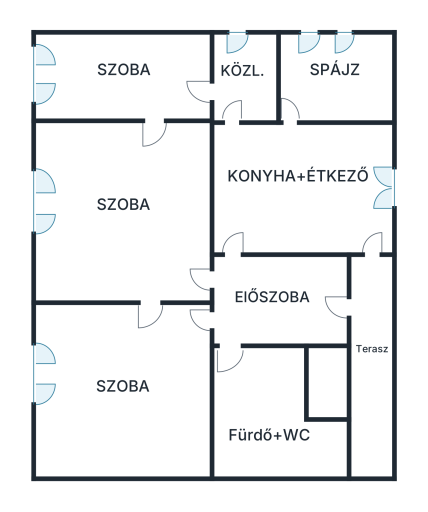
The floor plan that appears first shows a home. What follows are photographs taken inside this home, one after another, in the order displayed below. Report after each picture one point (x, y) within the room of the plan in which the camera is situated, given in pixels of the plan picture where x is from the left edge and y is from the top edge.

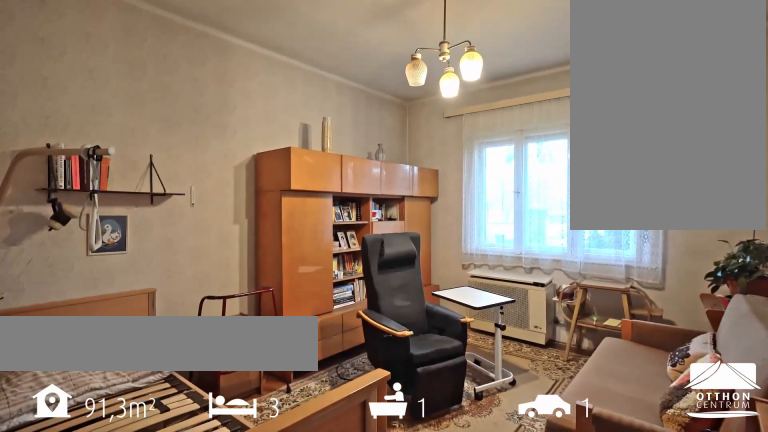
(123, 393)
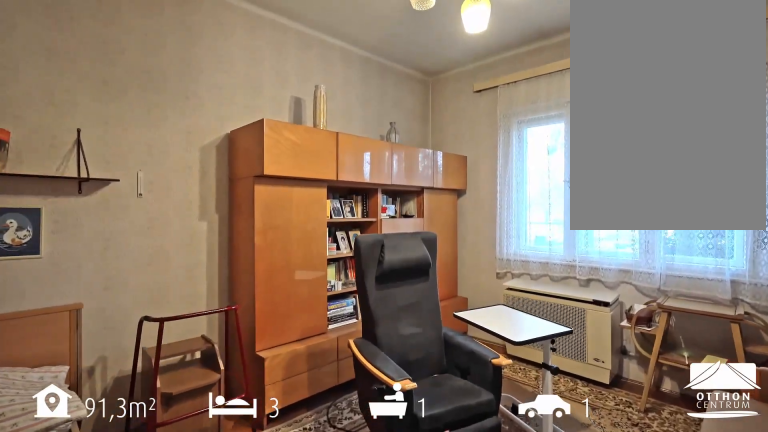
(123, 393)
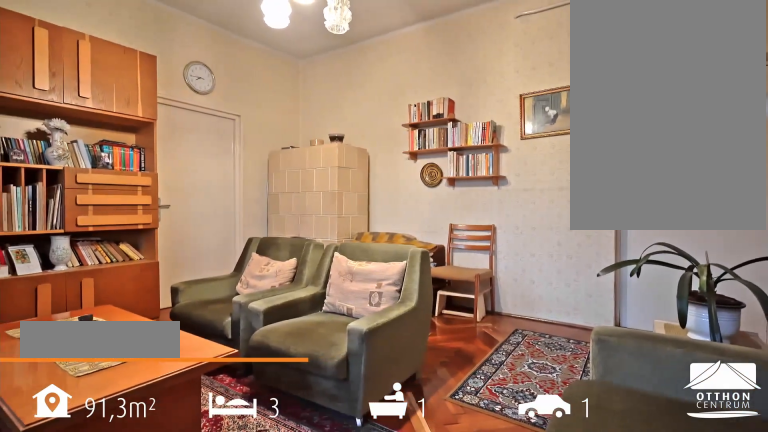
(127, 214)
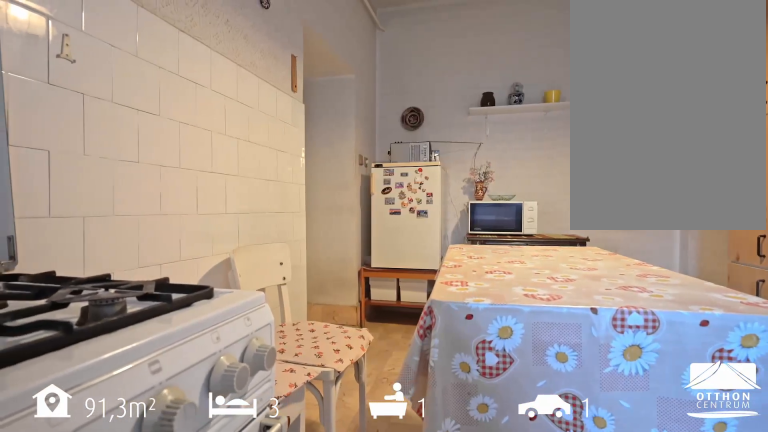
(305, 193)
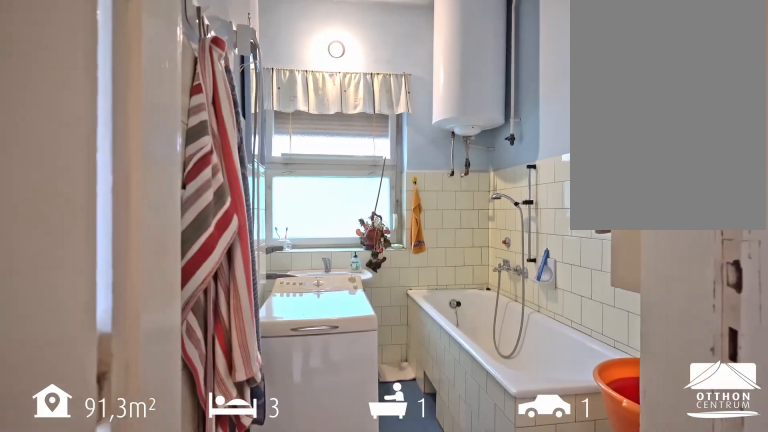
(260, 416)
